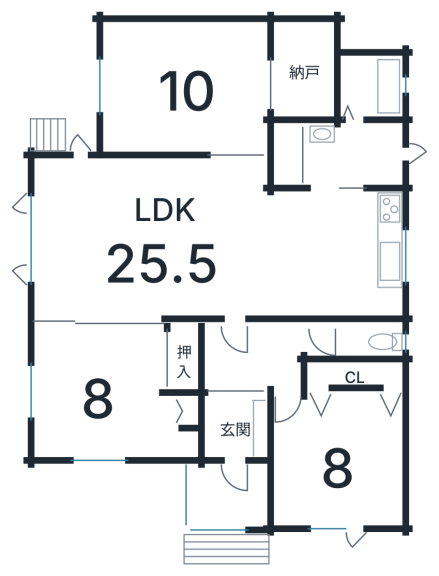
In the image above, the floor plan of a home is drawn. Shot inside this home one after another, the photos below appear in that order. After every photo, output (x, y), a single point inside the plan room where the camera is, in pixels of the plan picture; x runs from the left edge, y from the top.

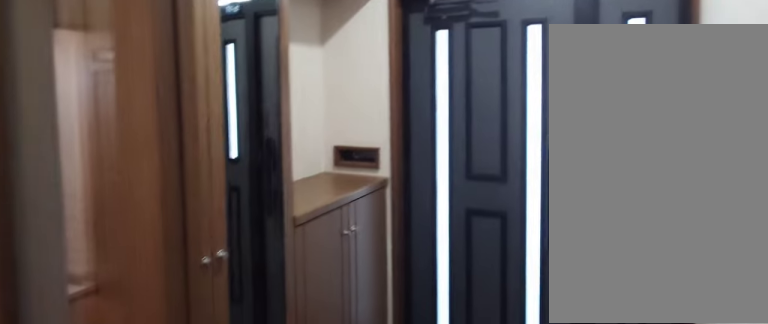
(224, 432)
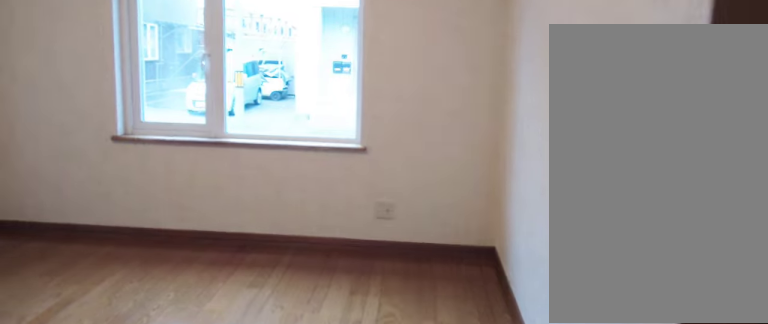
(336, 461)
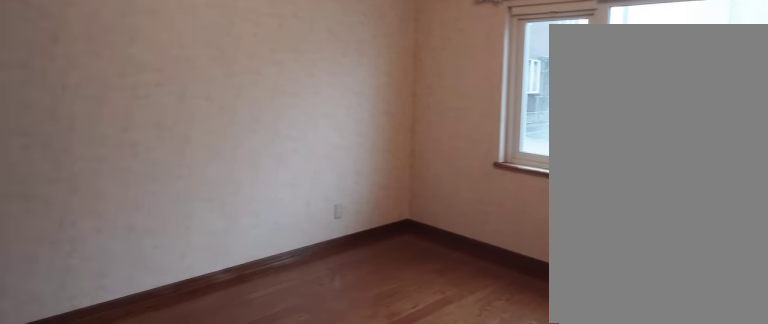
(336, 461)
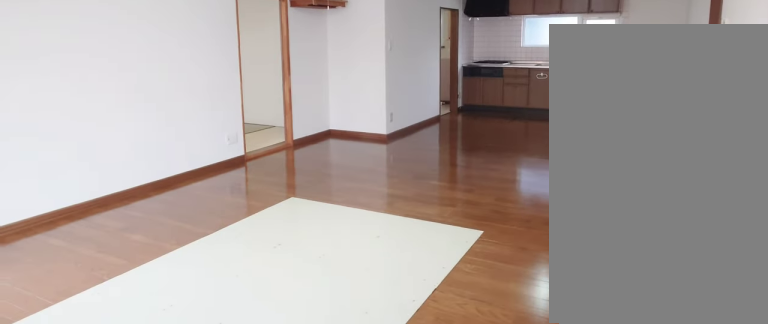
(137, 238)
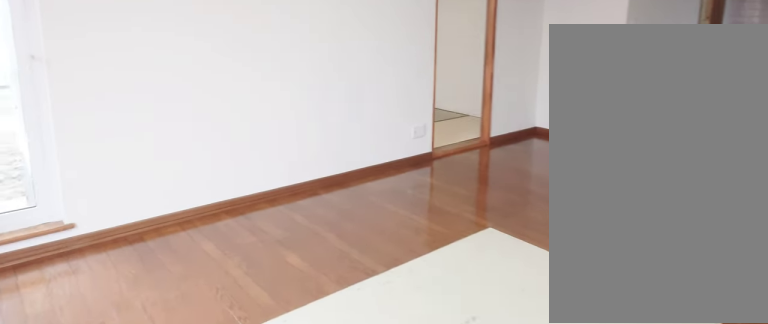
(137, 238)
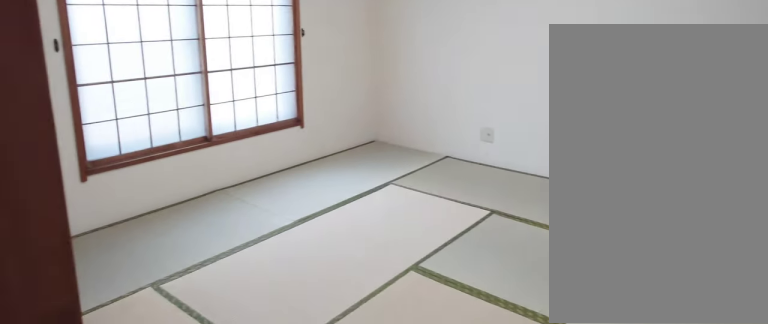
(180, 93)
